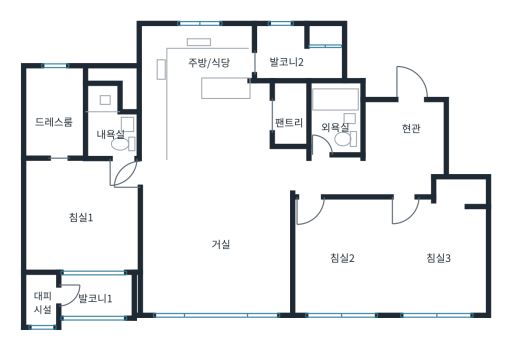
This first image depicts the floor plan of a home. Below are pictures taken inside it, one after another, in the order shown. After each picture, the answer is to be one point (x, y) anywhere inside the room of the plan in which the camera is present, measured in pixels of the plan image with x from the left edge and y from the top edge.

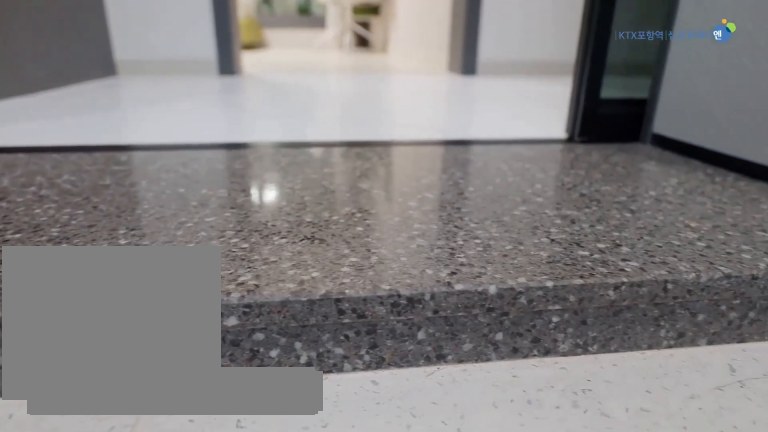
(404, 132)
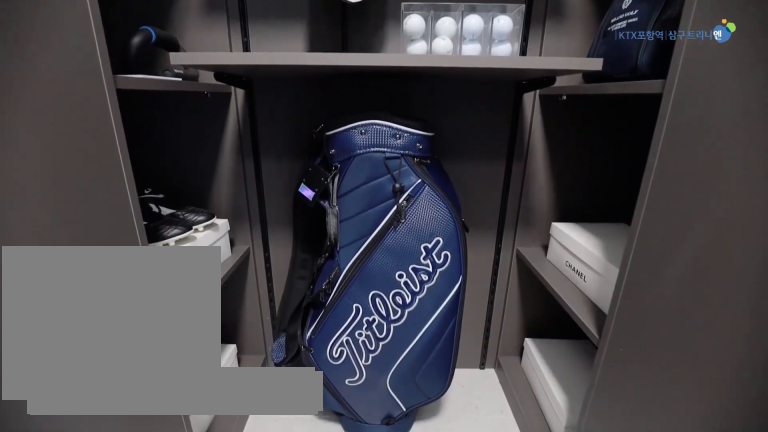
(404, 133)
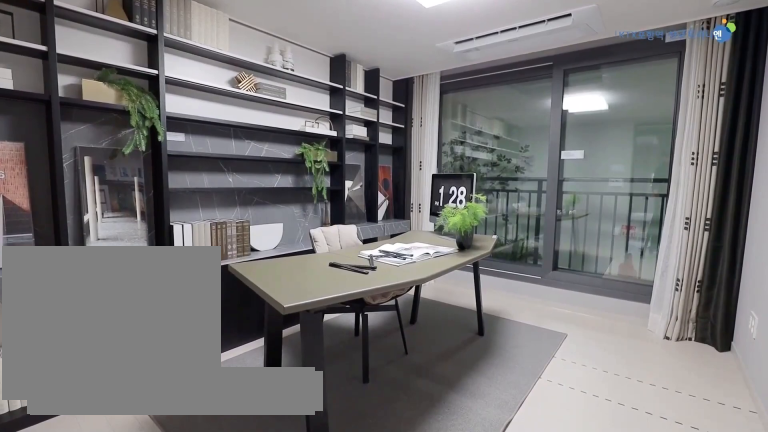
(343, 254)
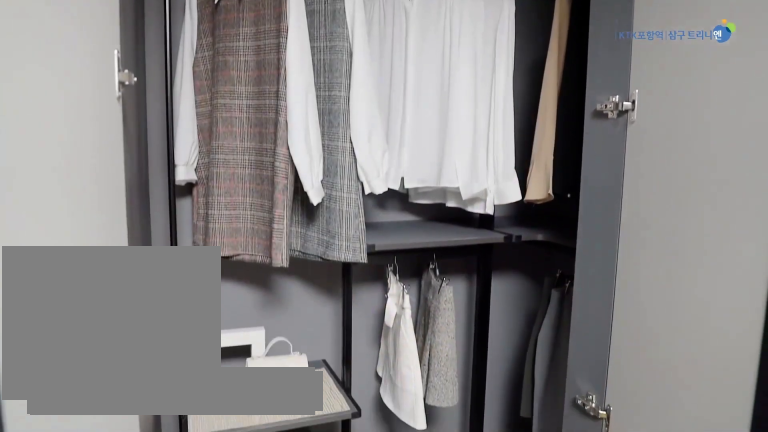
(439, 249)
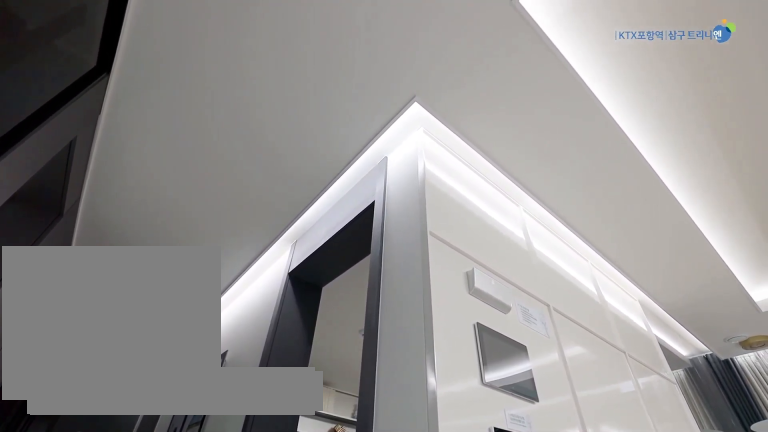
(359, 177)
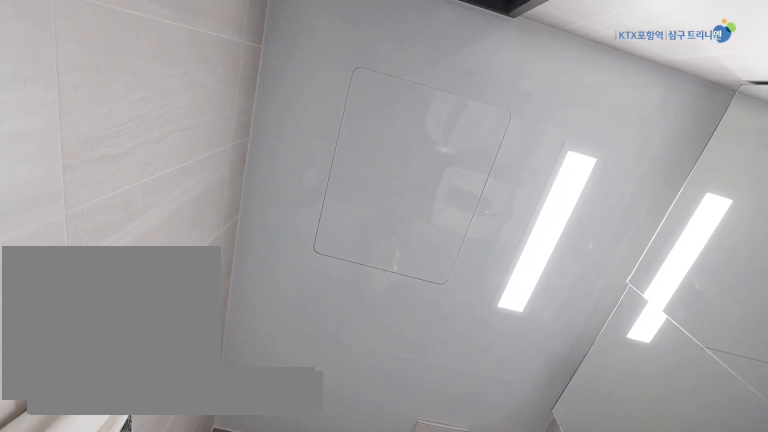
(335, 121)
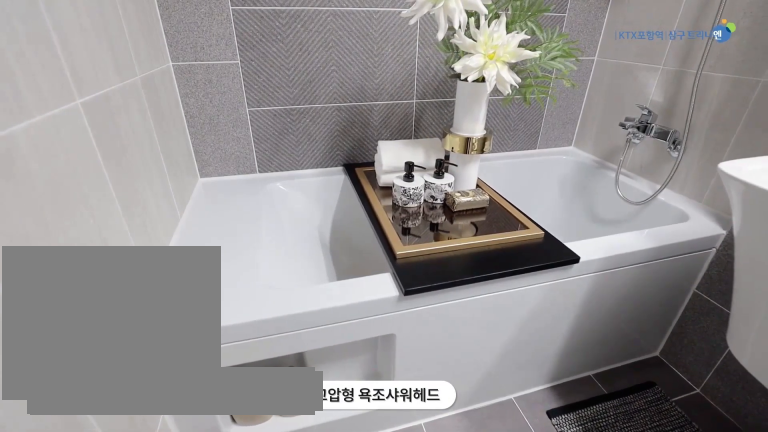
(335, 121)
